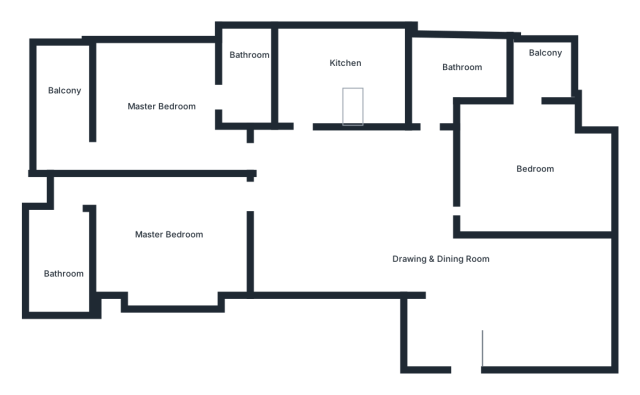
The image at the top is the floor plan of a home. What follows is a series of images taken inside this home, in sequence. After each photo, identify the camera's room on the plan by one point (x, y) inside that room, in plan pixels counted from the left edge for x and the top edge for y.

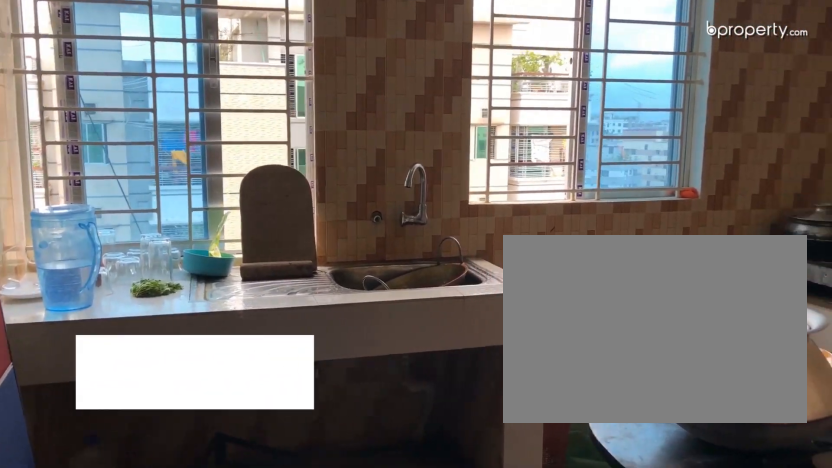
(325, 68)
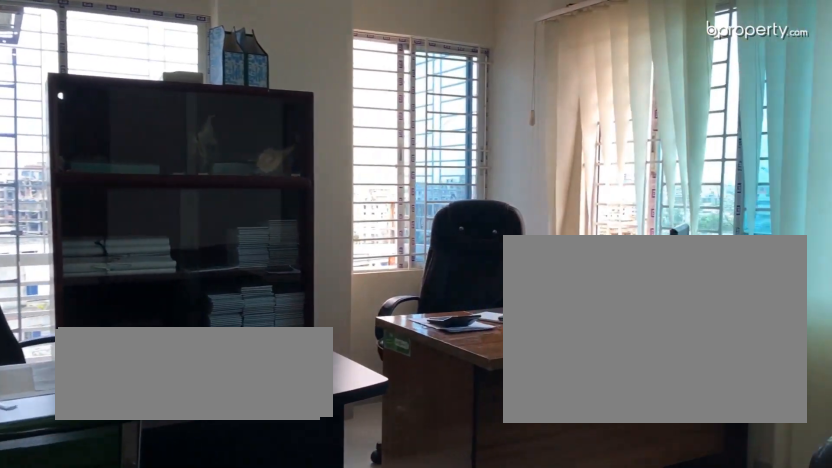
(149, 104)
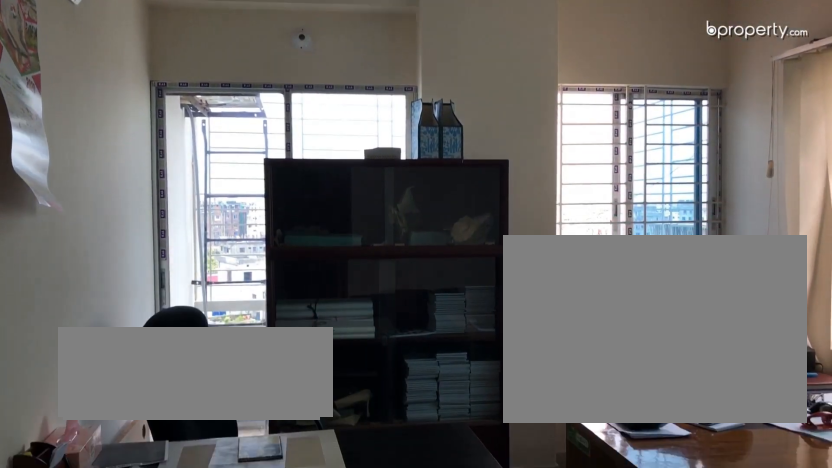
(153, 106)
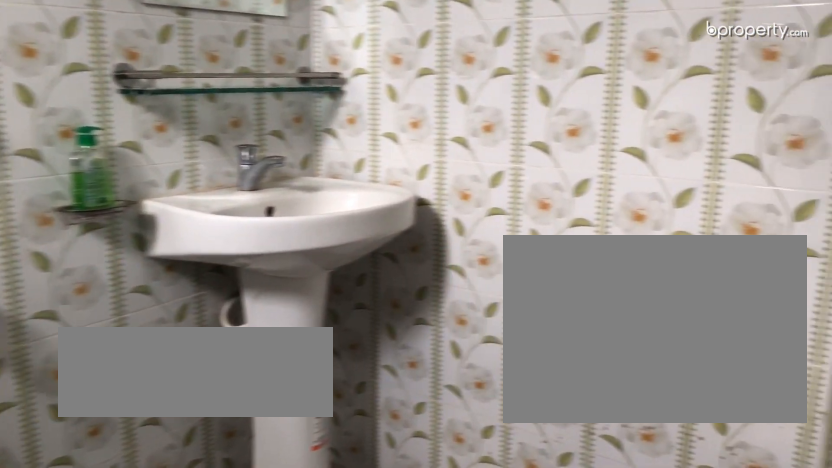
(241, 88)
